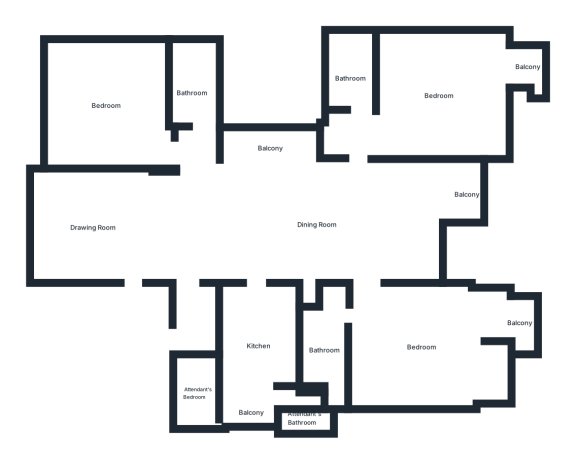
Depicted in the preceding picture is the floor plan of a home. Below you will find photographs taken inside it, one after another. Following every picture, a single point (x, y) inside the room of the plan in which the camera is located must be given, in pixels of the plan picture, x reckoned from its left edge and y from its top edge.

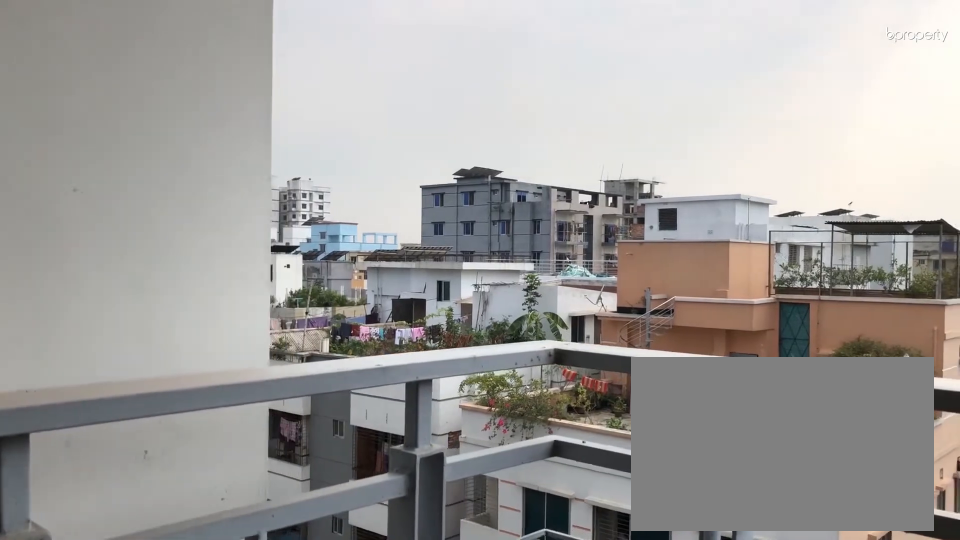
(519, 317)
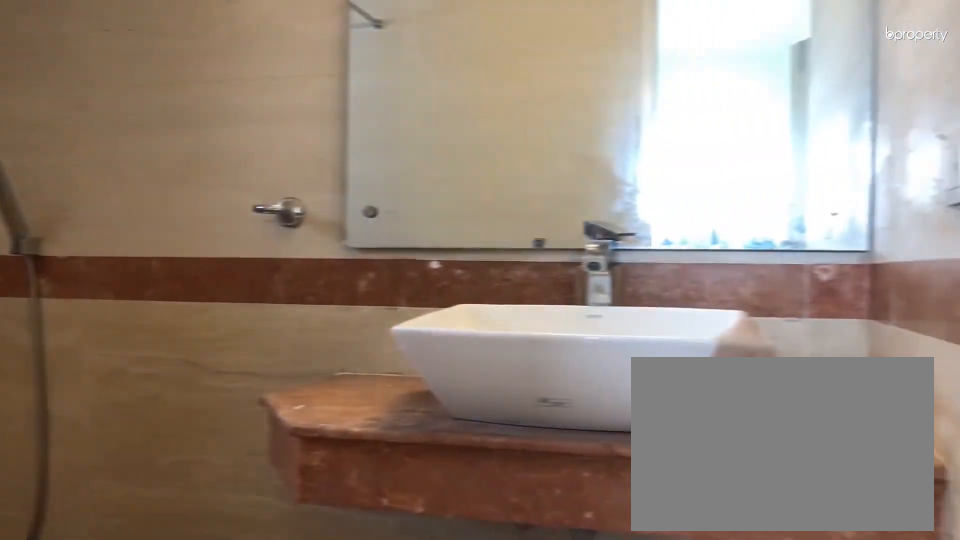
(326, 348)
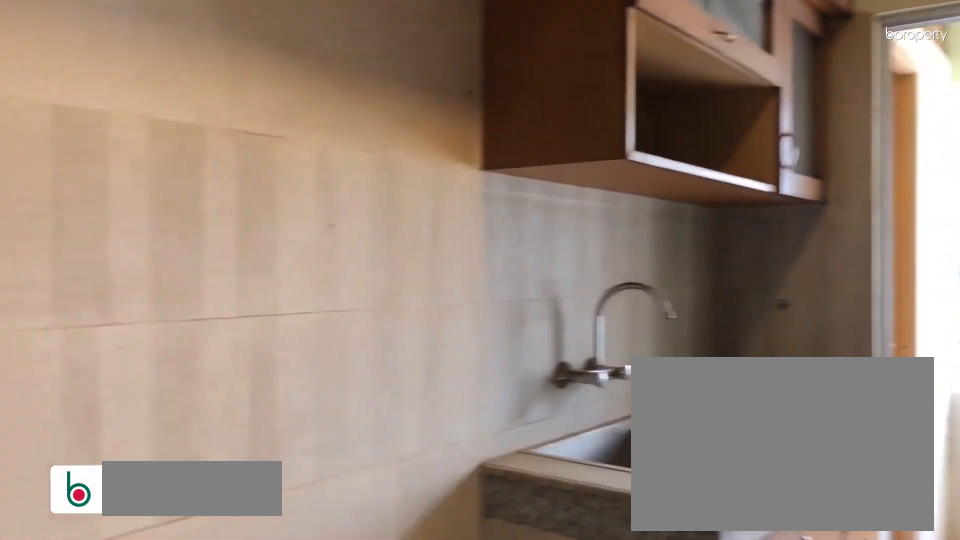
(257, 348)
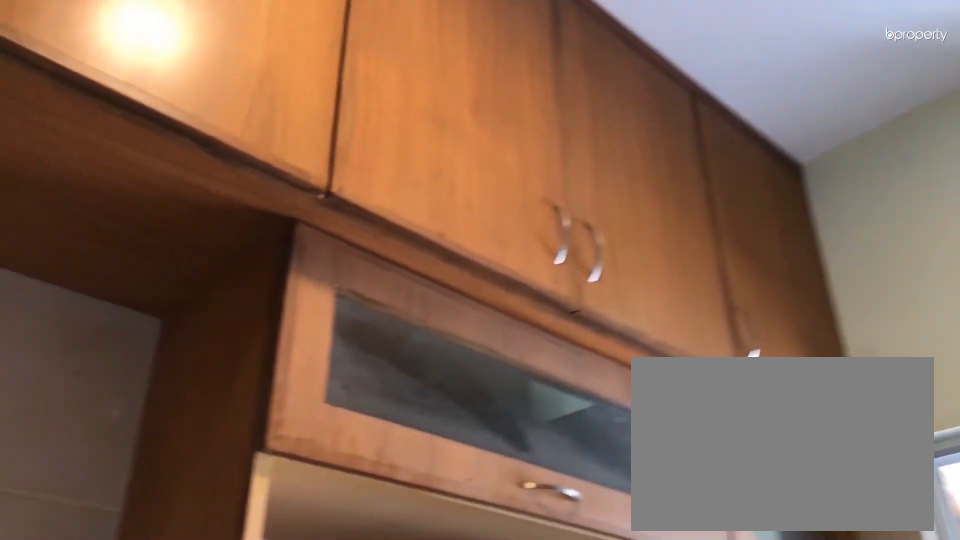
(257, 347)
